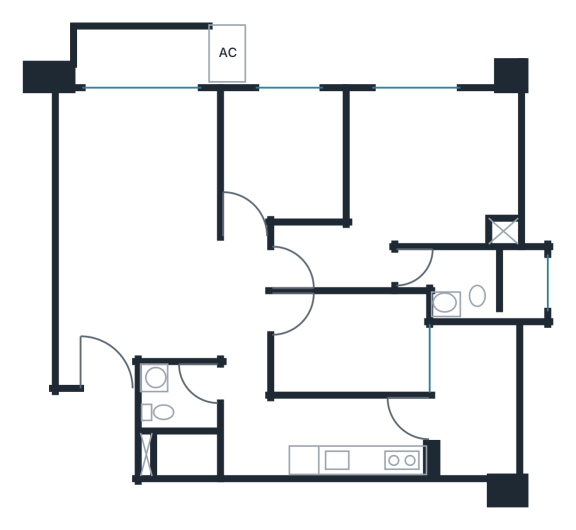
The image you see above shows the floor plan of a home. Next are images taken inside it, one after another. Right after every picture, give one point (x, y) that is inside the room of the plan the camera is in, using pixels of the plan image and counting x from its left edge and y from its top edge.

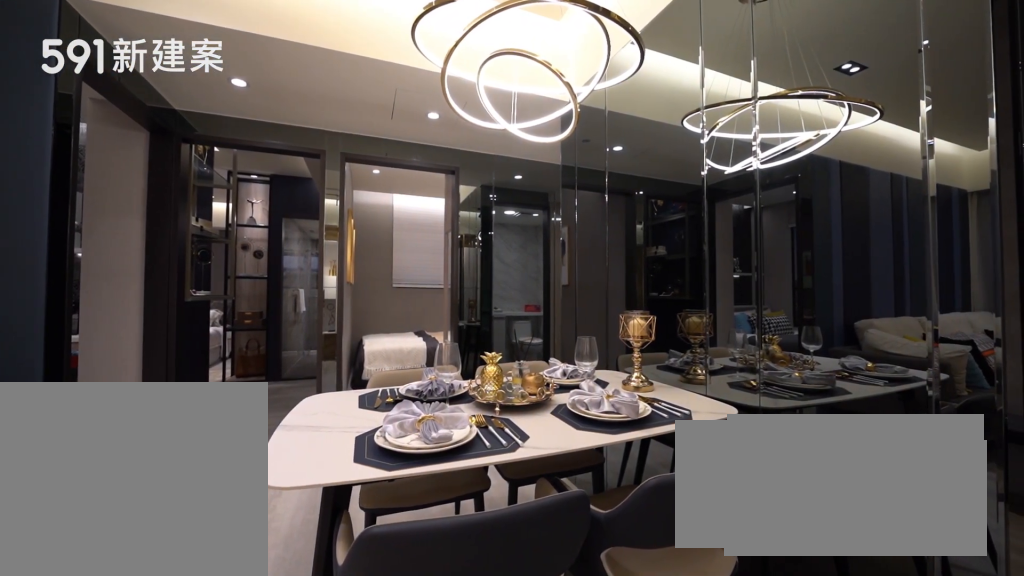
(184, 315)
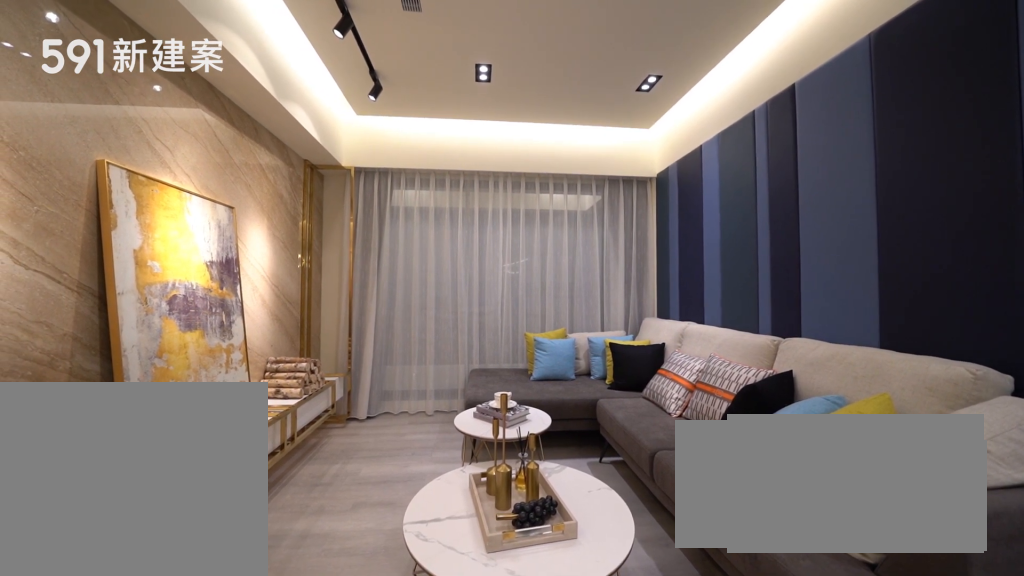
(138, 162)
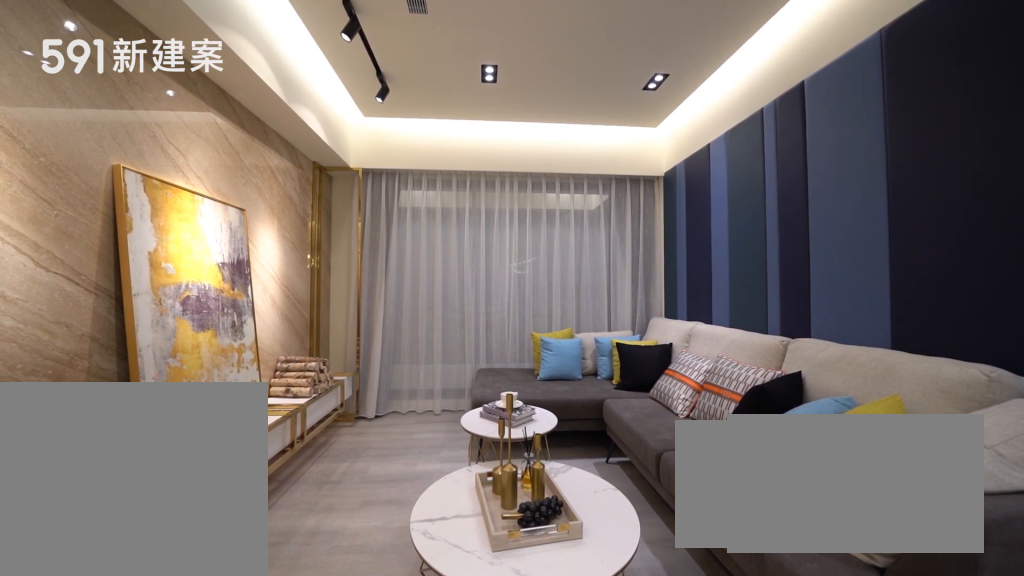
(138, 162)
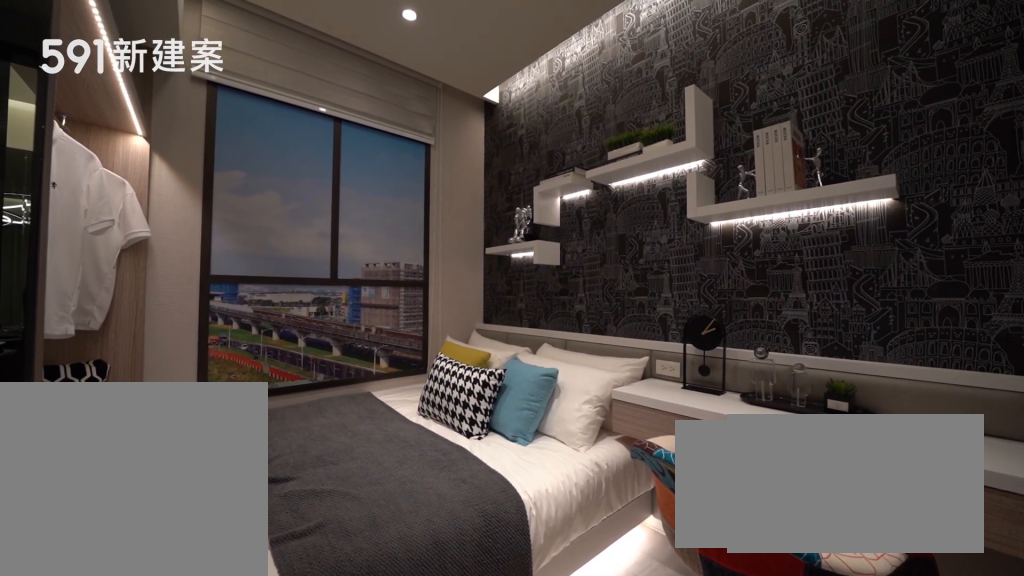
(284, 155)
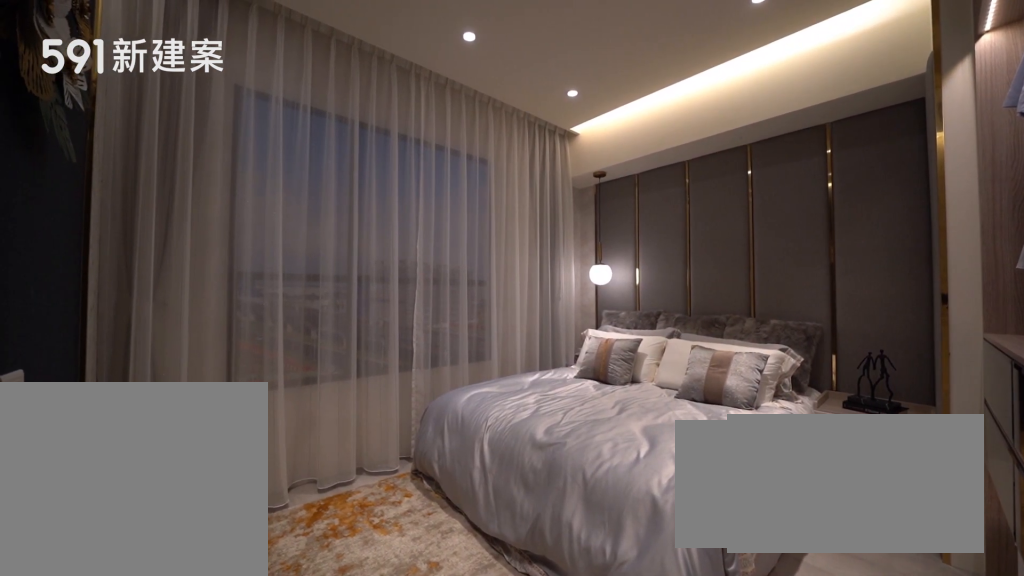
(408, 184)
